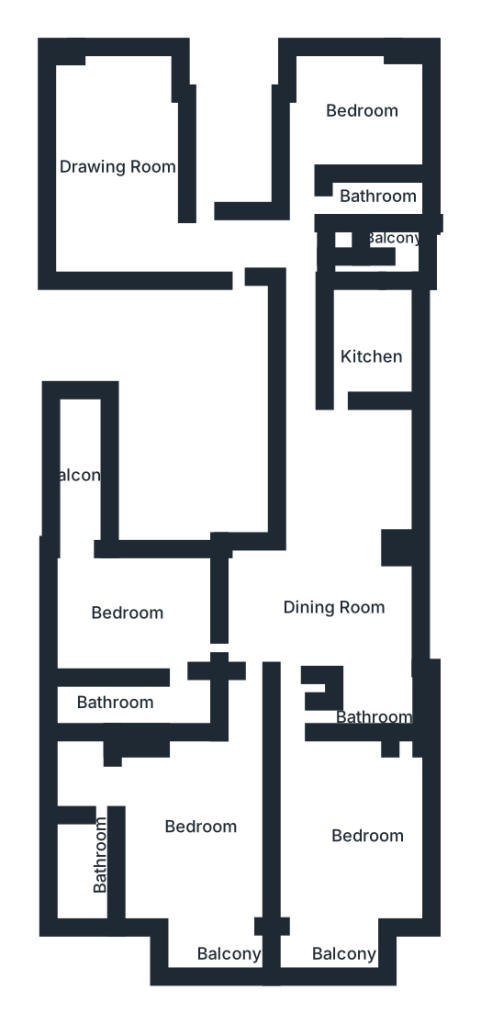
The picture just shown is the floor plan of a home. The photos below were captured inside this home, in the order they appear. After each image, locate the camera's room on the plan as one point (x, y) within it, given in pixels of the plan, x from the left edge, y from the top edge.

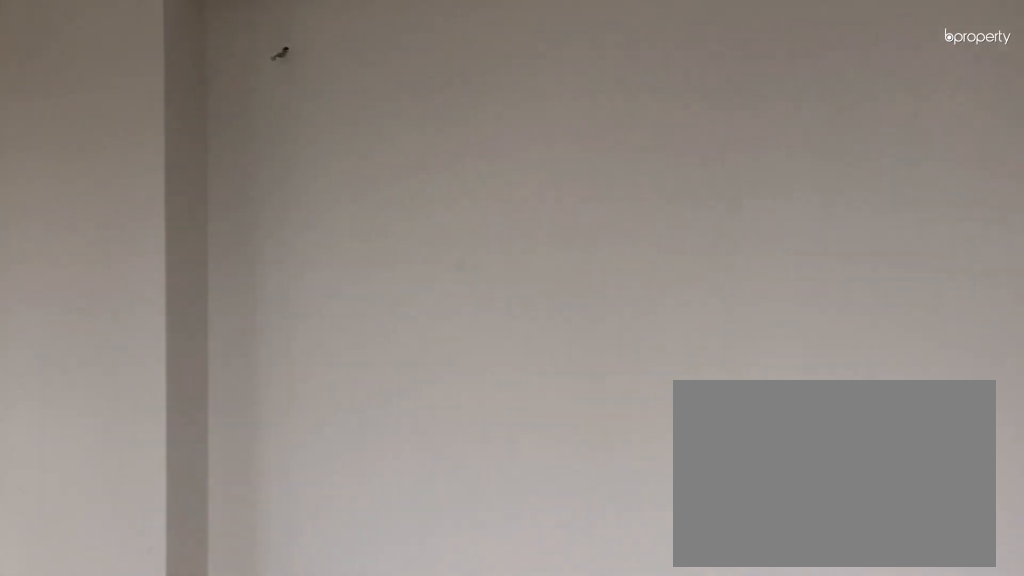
(119, 193)
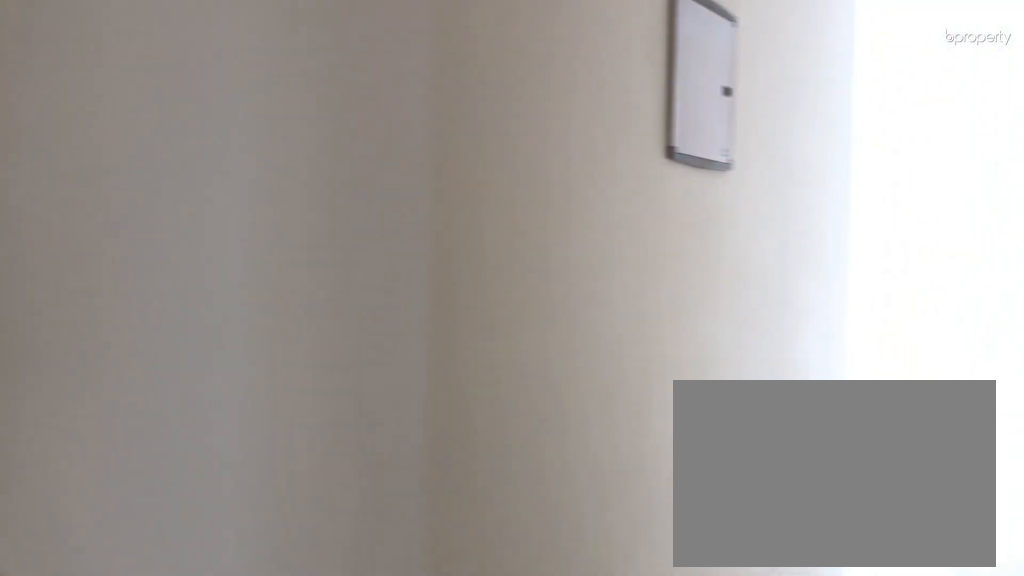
(302, 266)
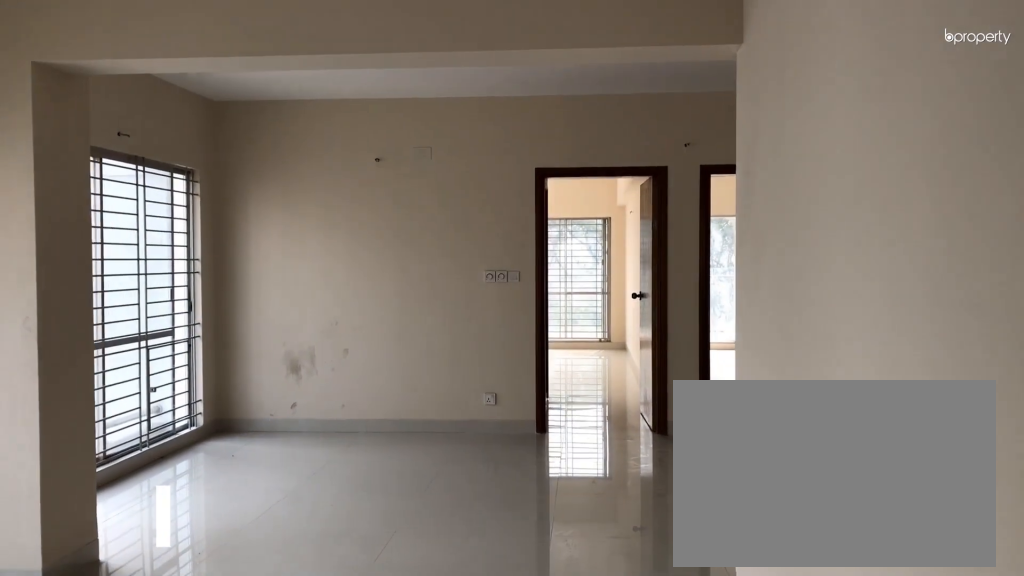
(314, 560)
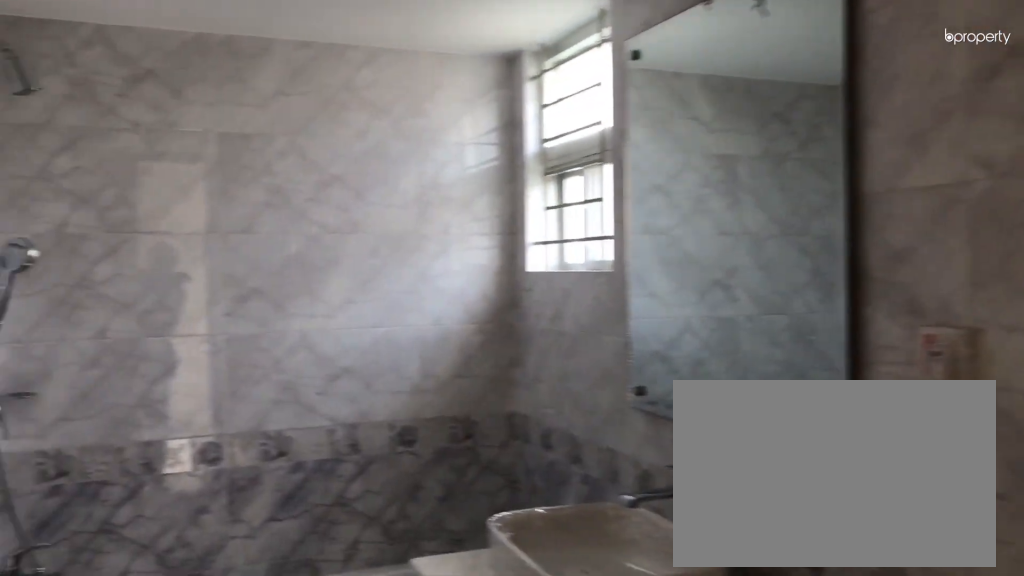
(99, 865)
